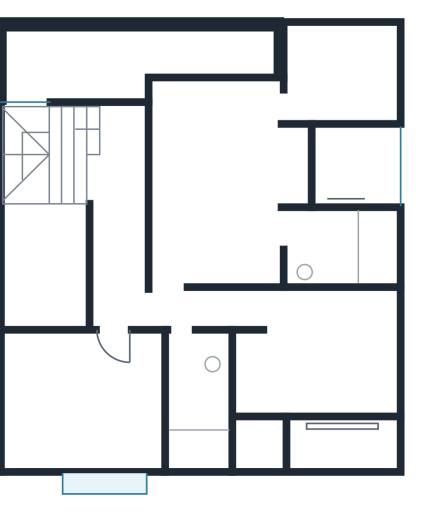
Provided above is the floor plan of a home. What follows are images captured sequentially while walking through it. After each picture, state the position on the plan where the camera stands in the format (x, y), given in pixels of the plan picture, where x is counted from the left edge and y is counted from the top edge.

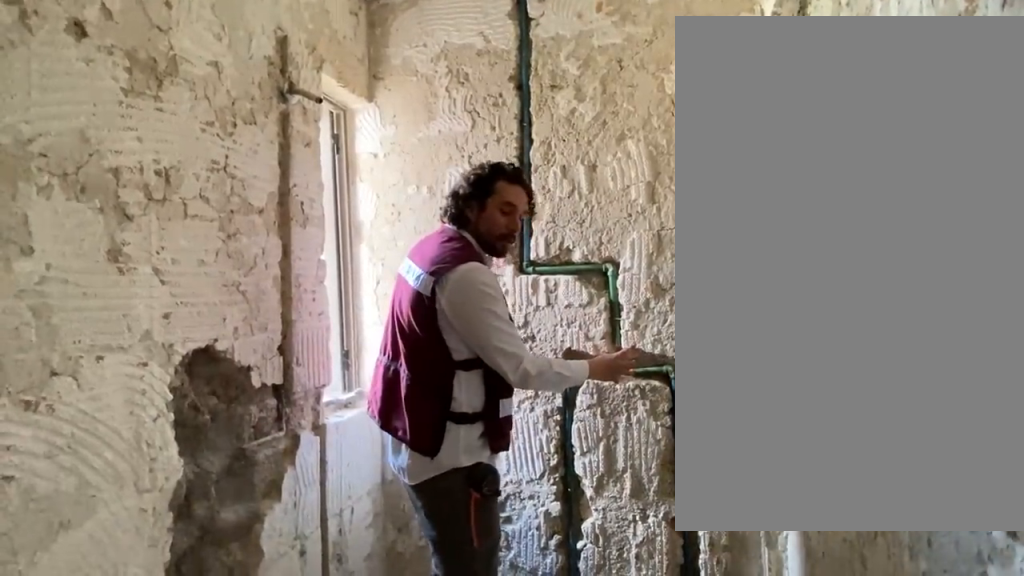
(194, 385)
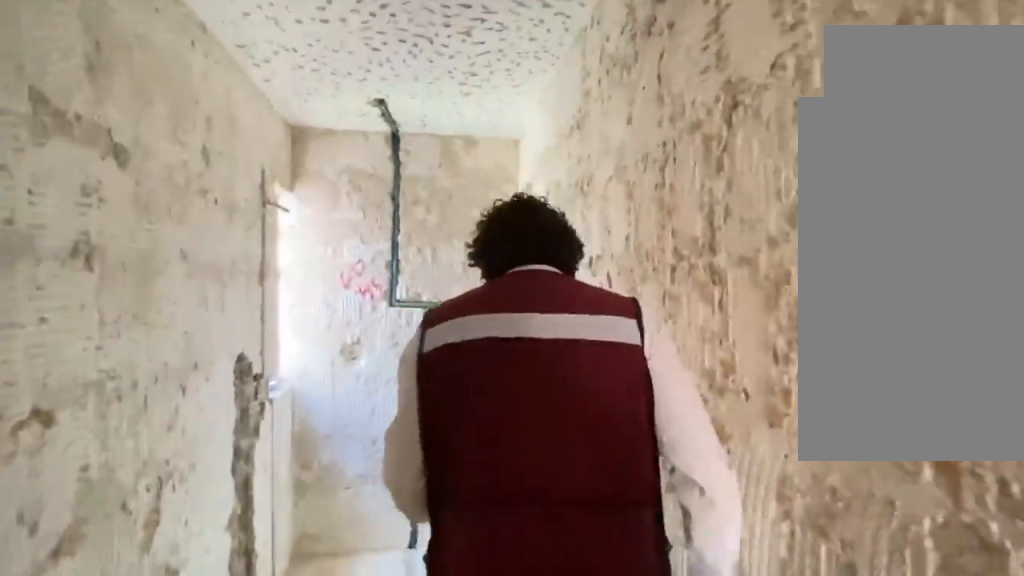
(189, 351)
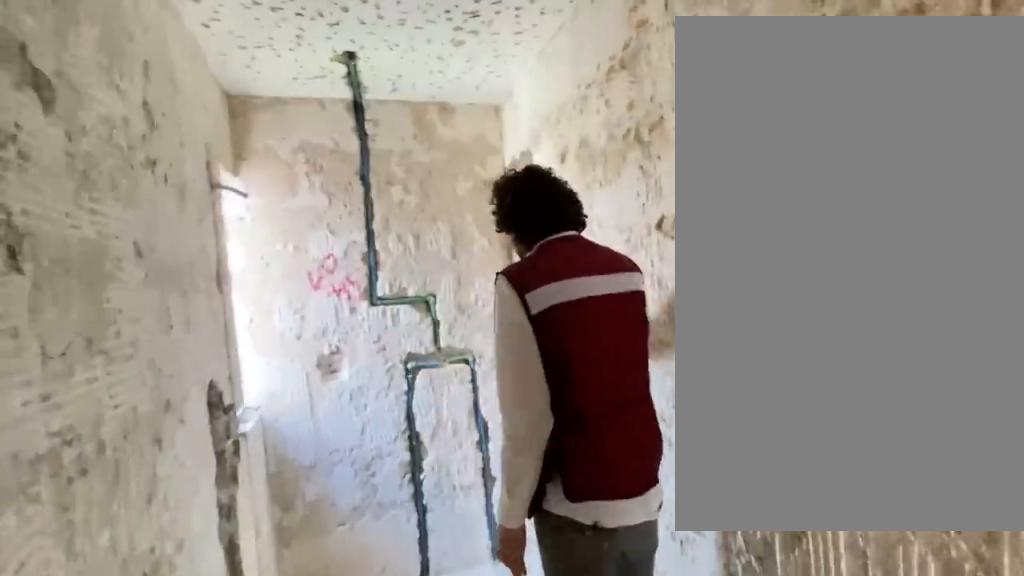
(186, 351)
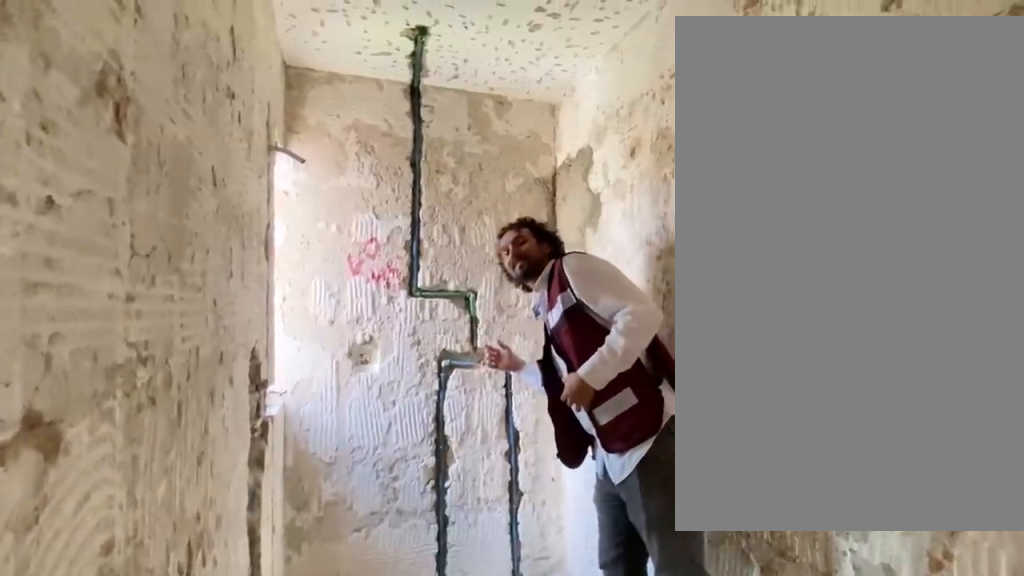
(187, 351)
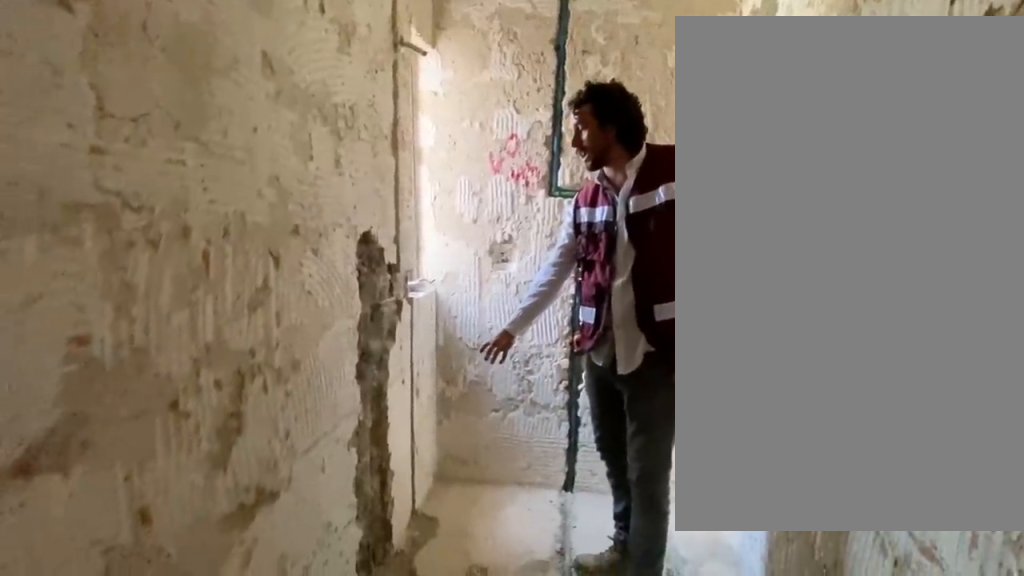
(184, 391)
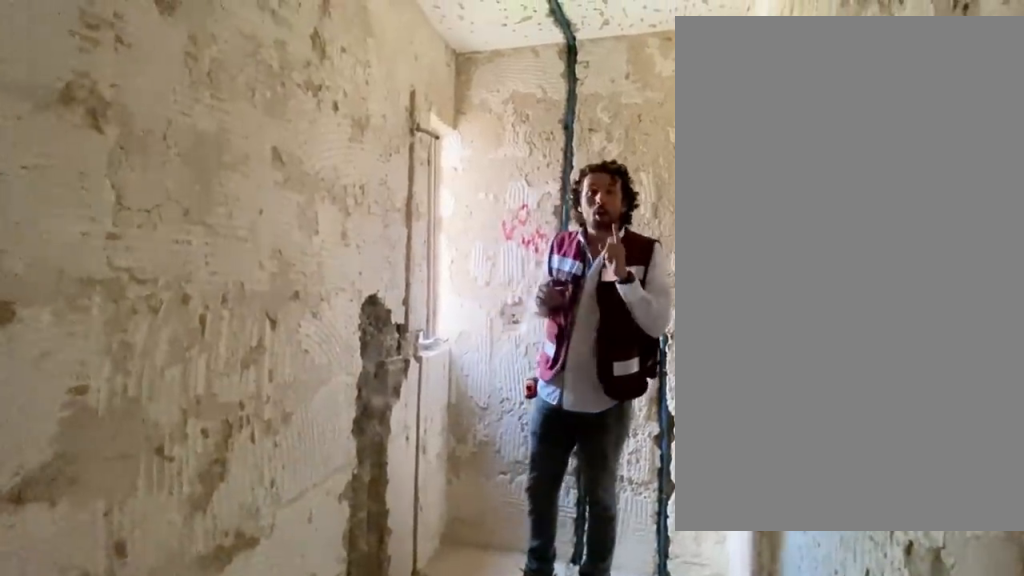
(182, 395)
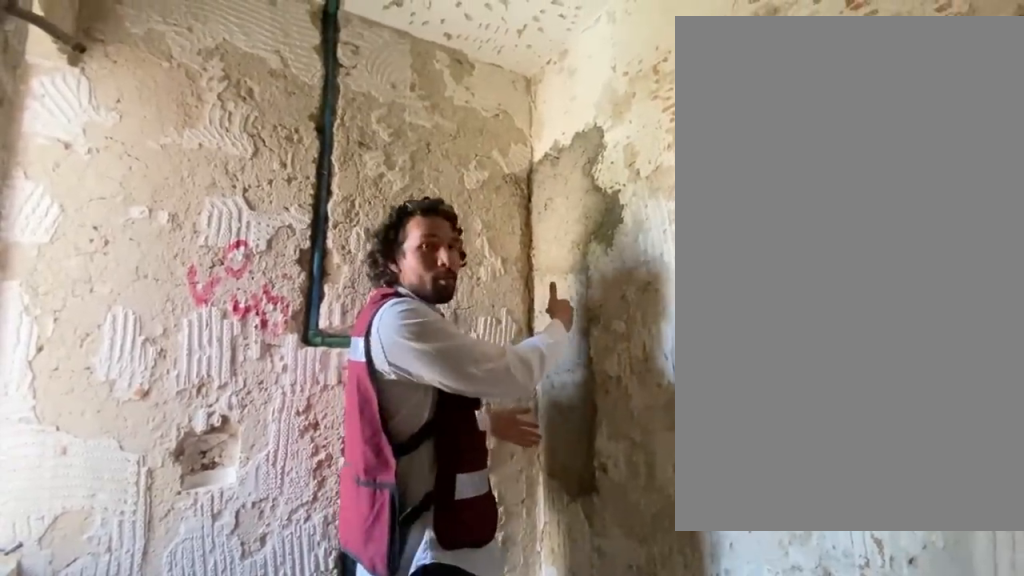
(191, 399)
